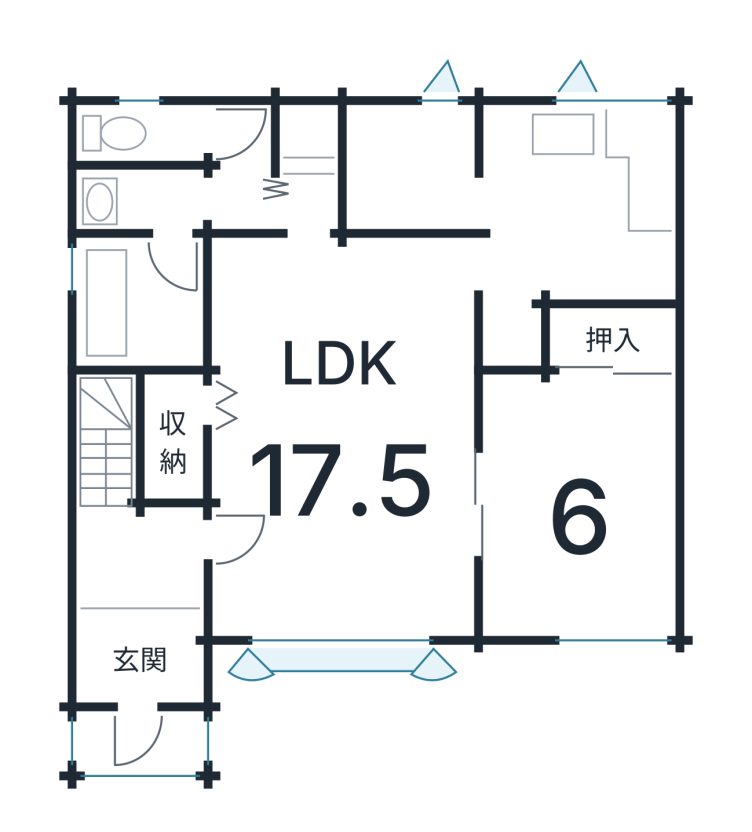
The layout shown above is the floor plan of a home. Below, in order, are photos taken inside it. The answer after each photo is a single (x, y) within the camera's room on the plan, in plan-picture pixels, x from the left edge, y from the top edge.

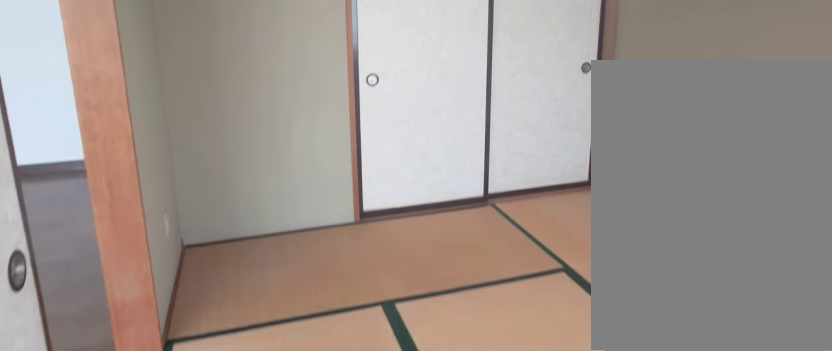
(572, 511)
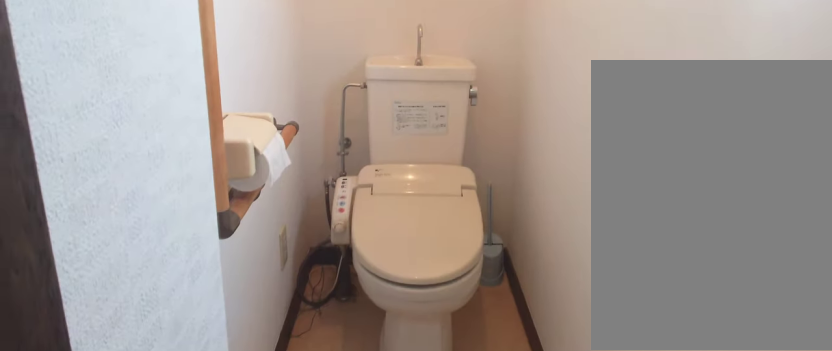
(144, 130)
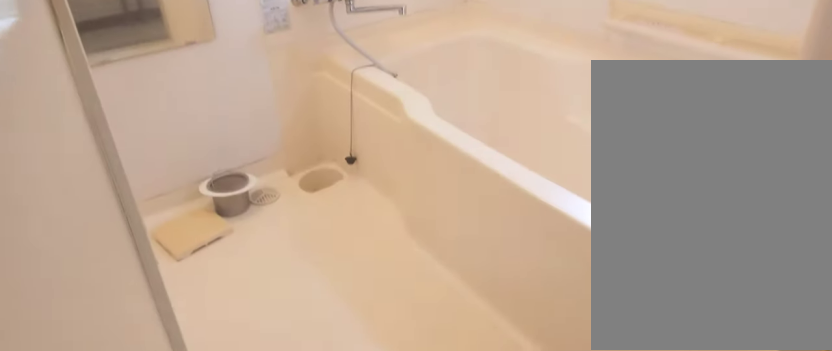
(117, 254)
